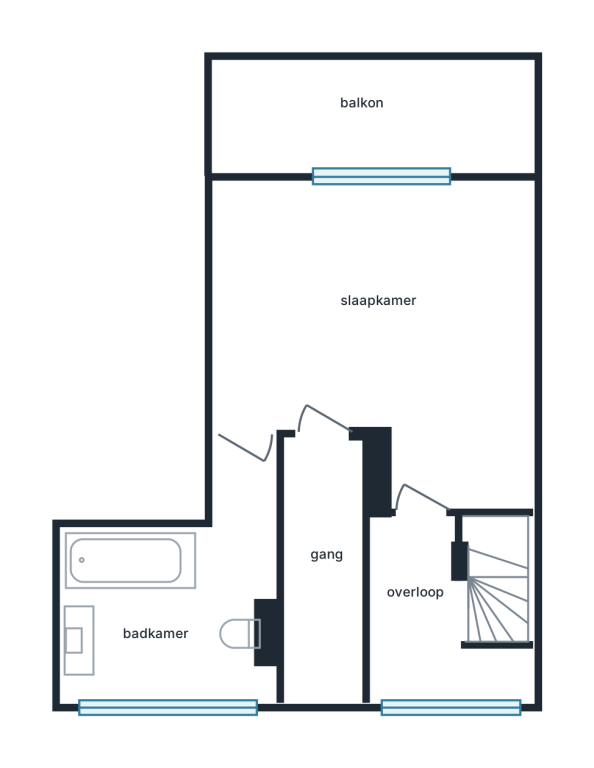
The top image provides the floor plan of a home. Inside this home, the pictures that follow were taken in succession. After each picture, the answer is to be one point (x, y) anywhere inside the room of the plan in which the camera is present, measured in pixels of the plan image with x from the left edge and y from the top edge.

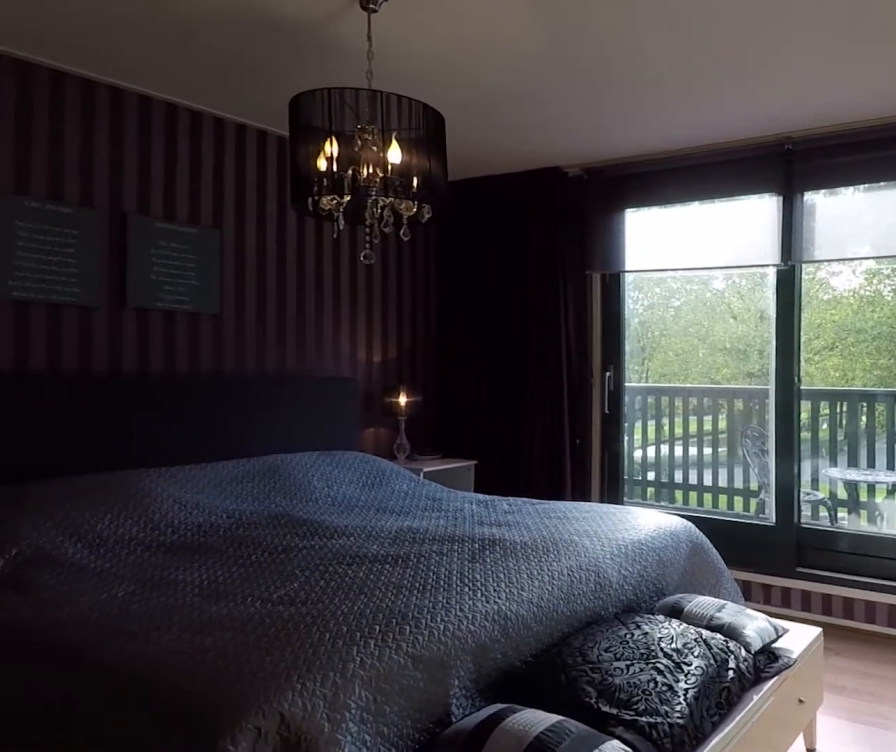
(357, 307)
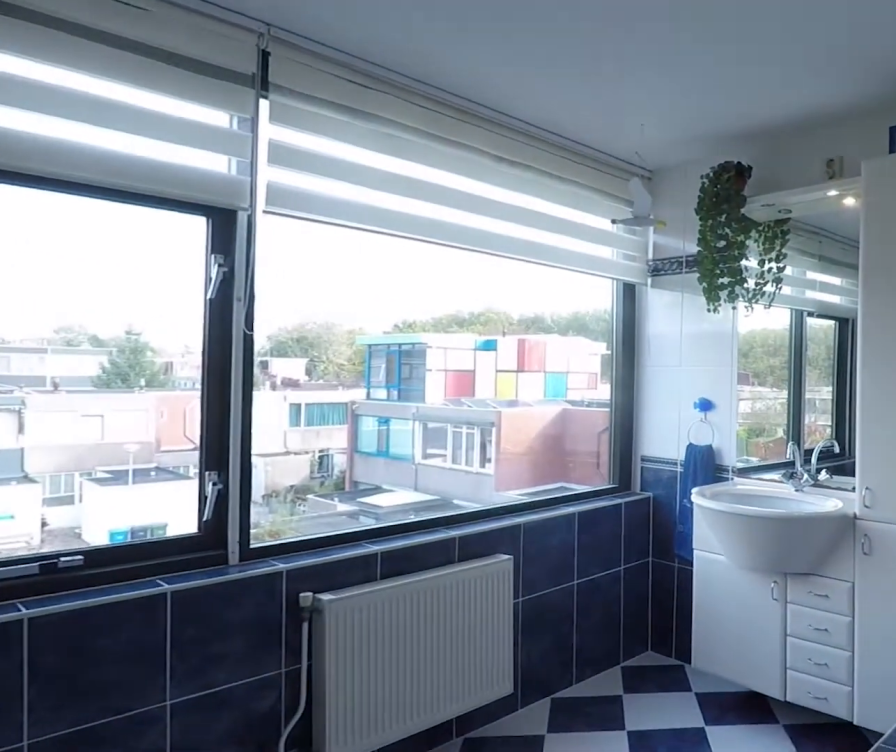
(247, 483)
